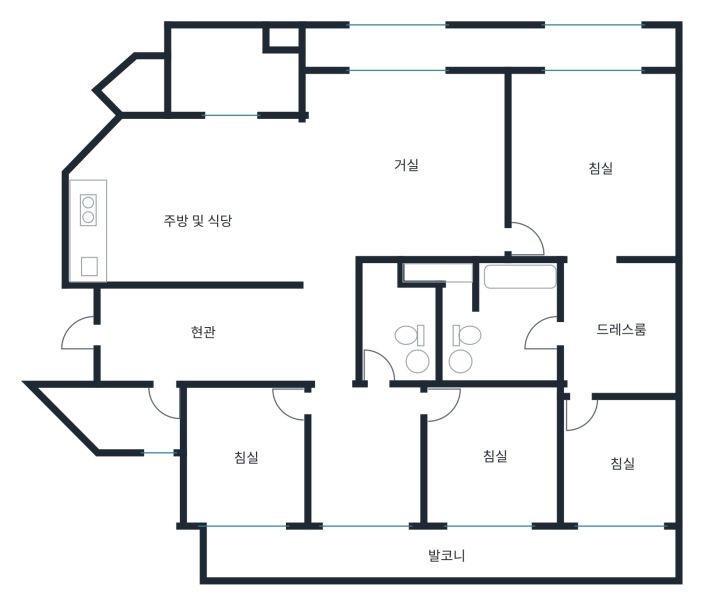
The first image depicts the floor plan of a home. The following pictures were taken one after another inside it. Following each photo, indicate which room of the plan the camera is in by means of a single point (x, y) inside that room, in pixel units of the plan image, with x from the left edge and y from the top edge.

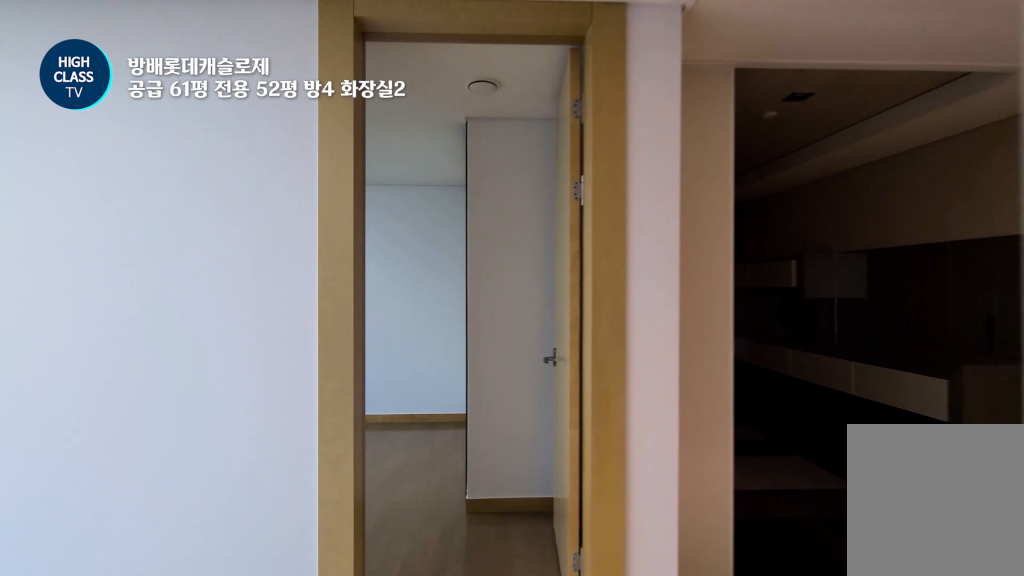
(366, 466)
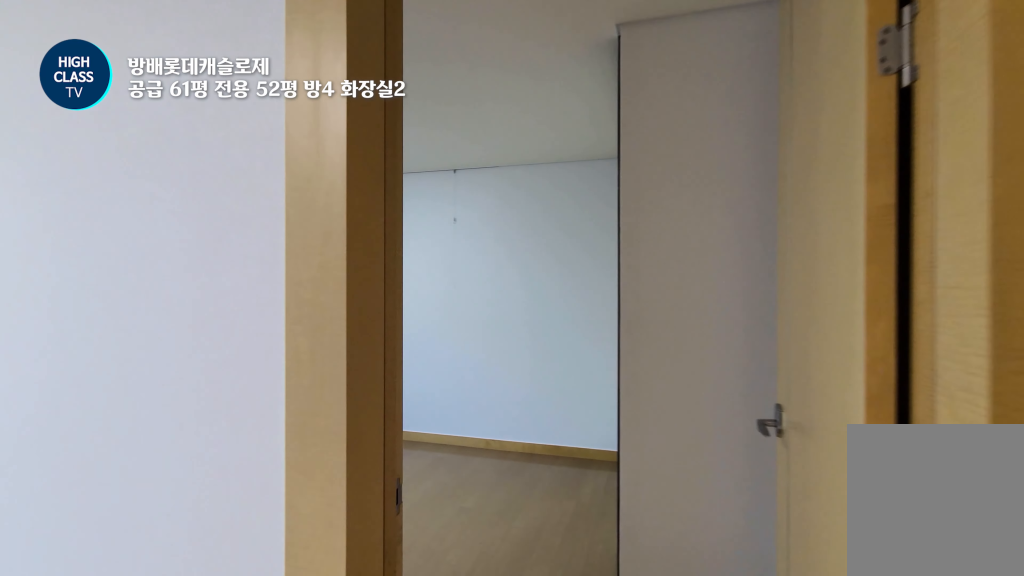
(366, 466)
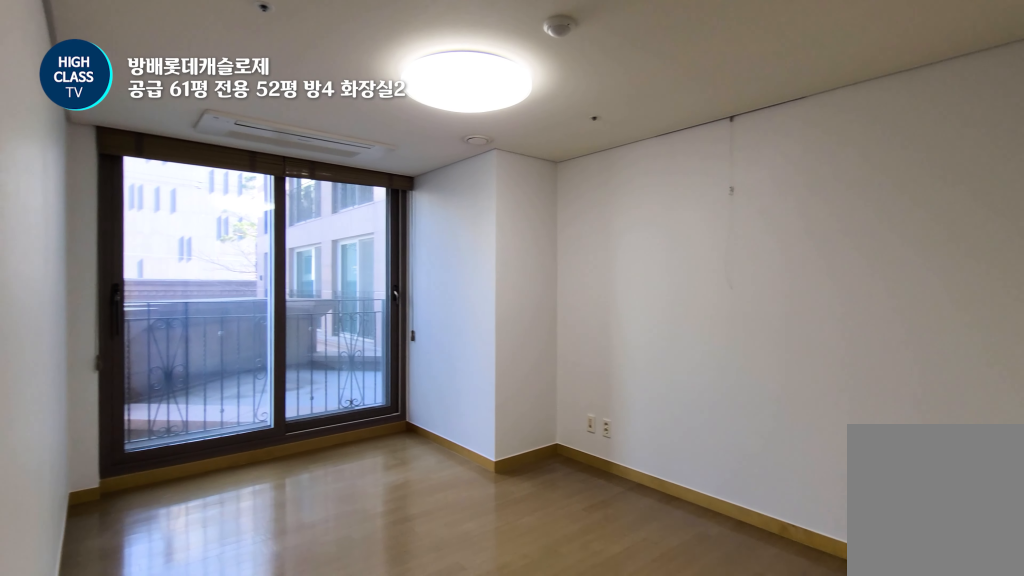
(248, 478)
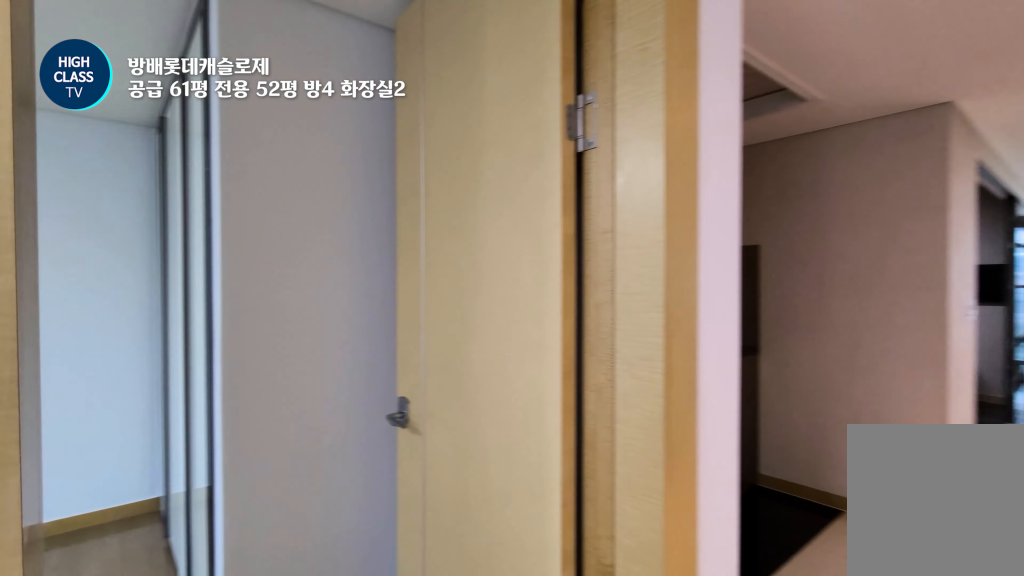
(365, 457)
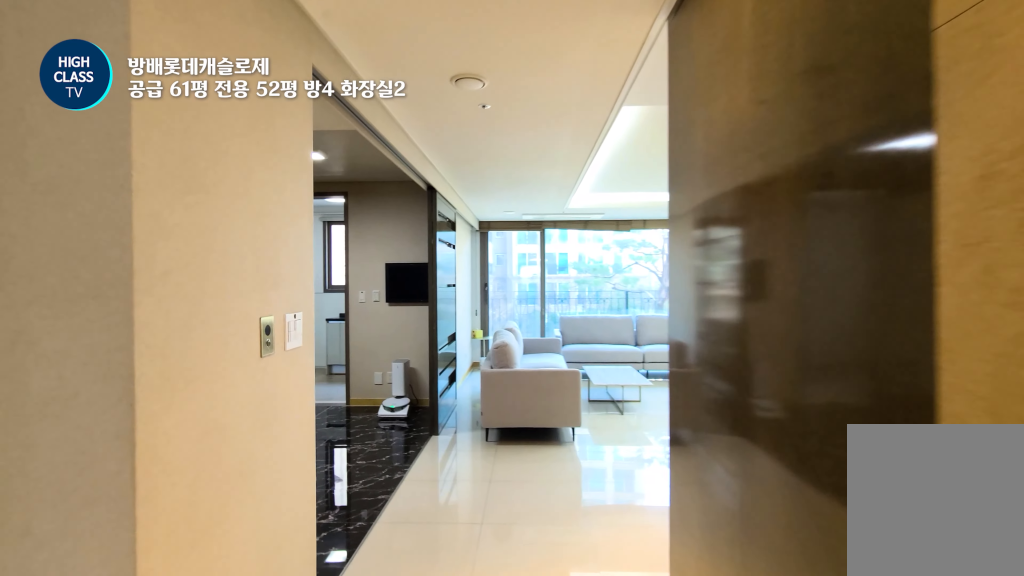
(329, 320)
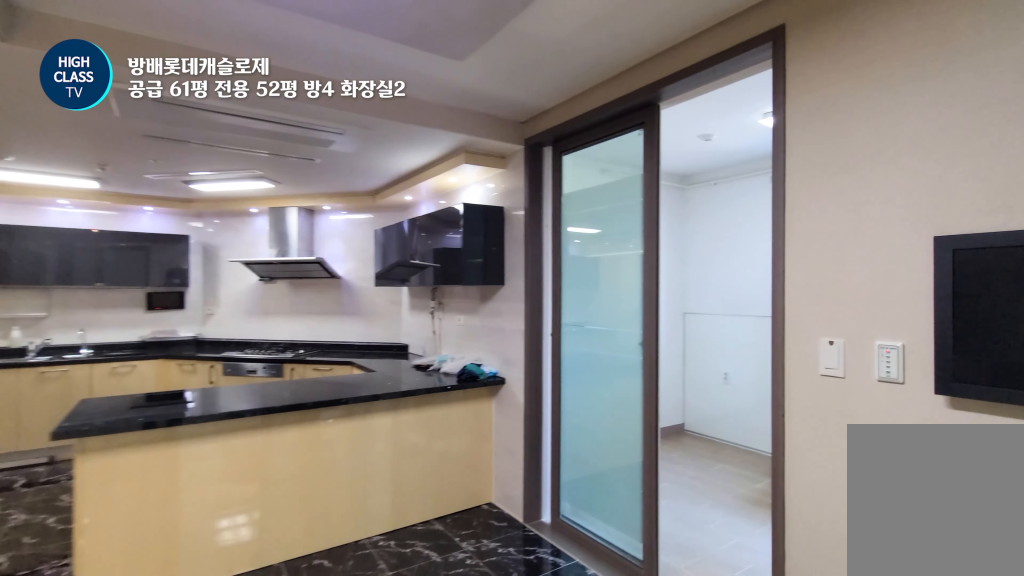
(192, 198)
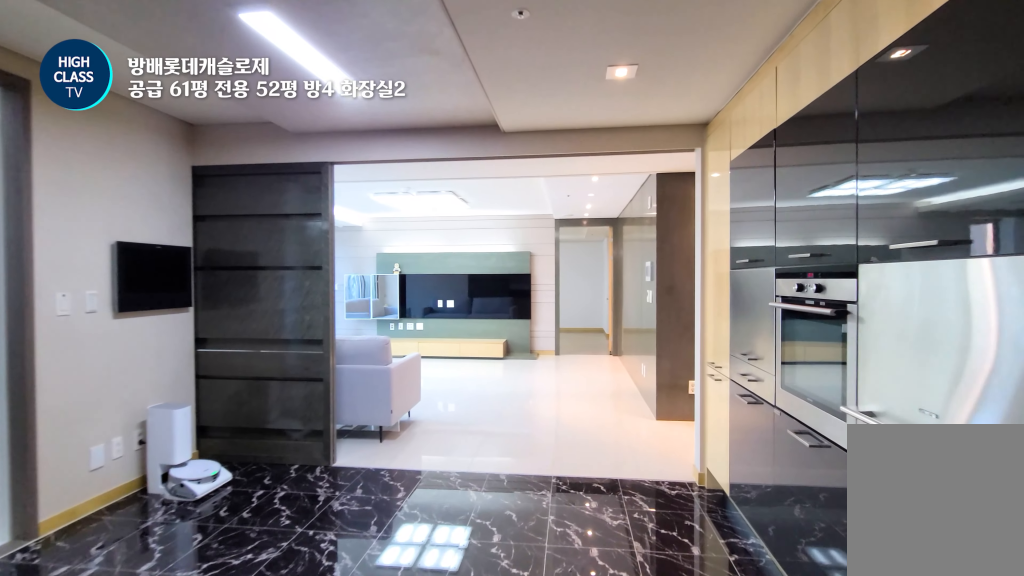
(192, 198)
